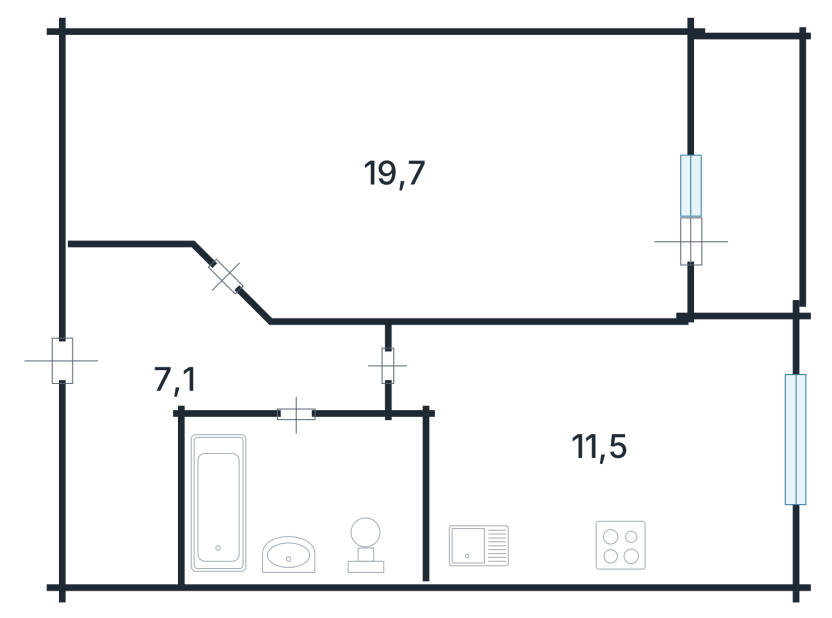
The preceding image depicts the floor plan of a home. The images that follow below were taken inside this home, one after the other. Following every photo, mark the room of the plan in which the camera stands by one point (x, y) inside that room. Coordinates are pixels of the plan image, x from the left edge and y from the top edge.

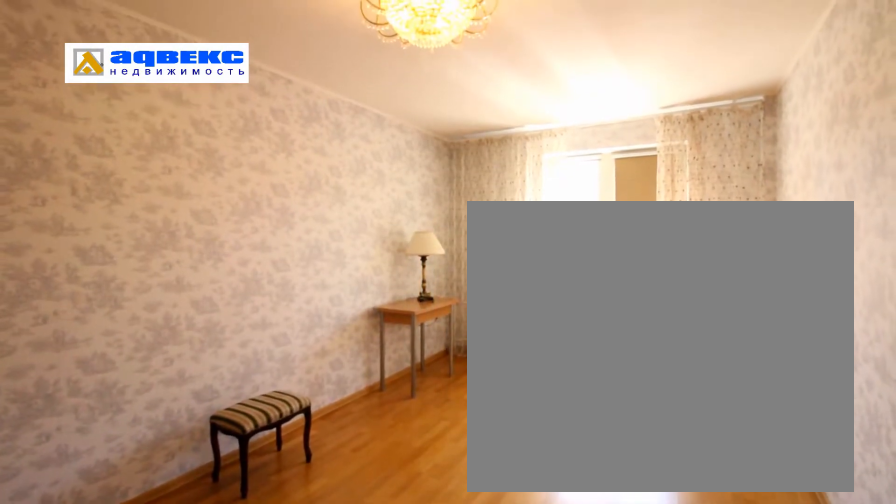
(451, 211)
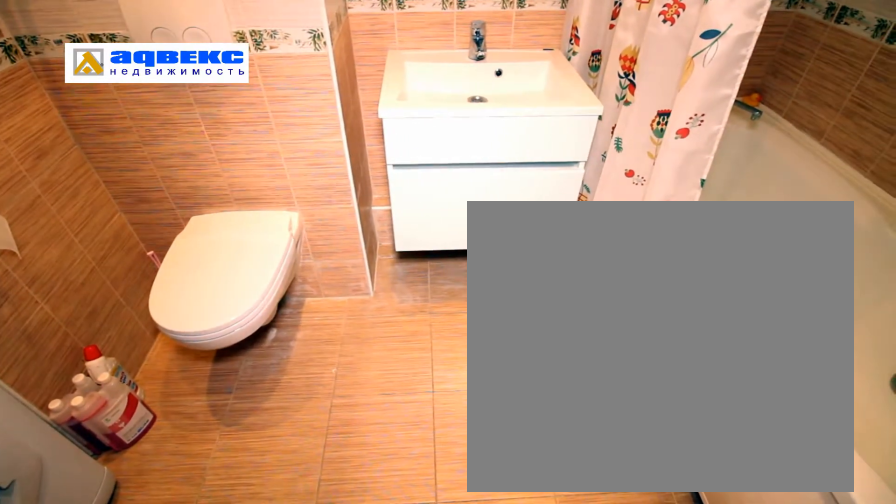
(296, 548)
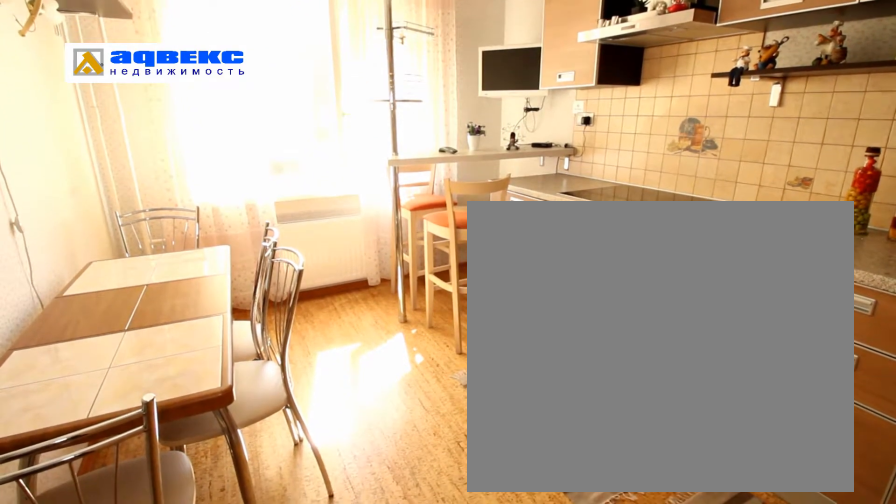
(545, 481)
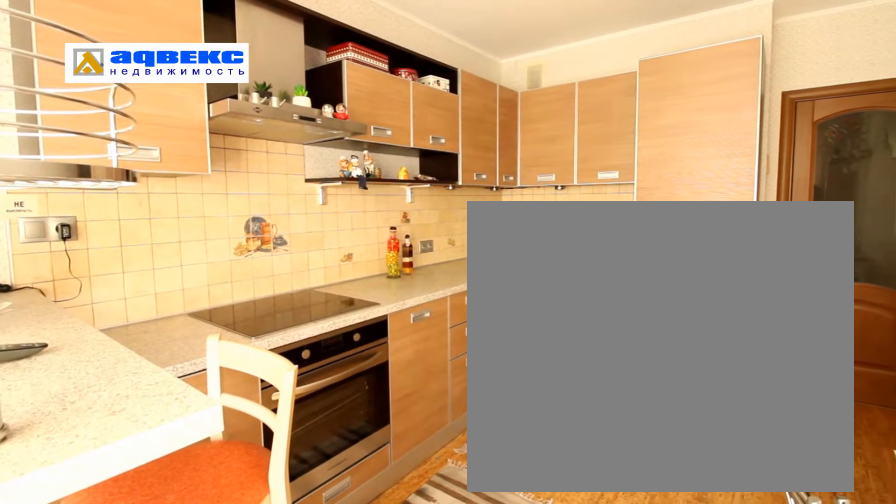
(545, 481)
